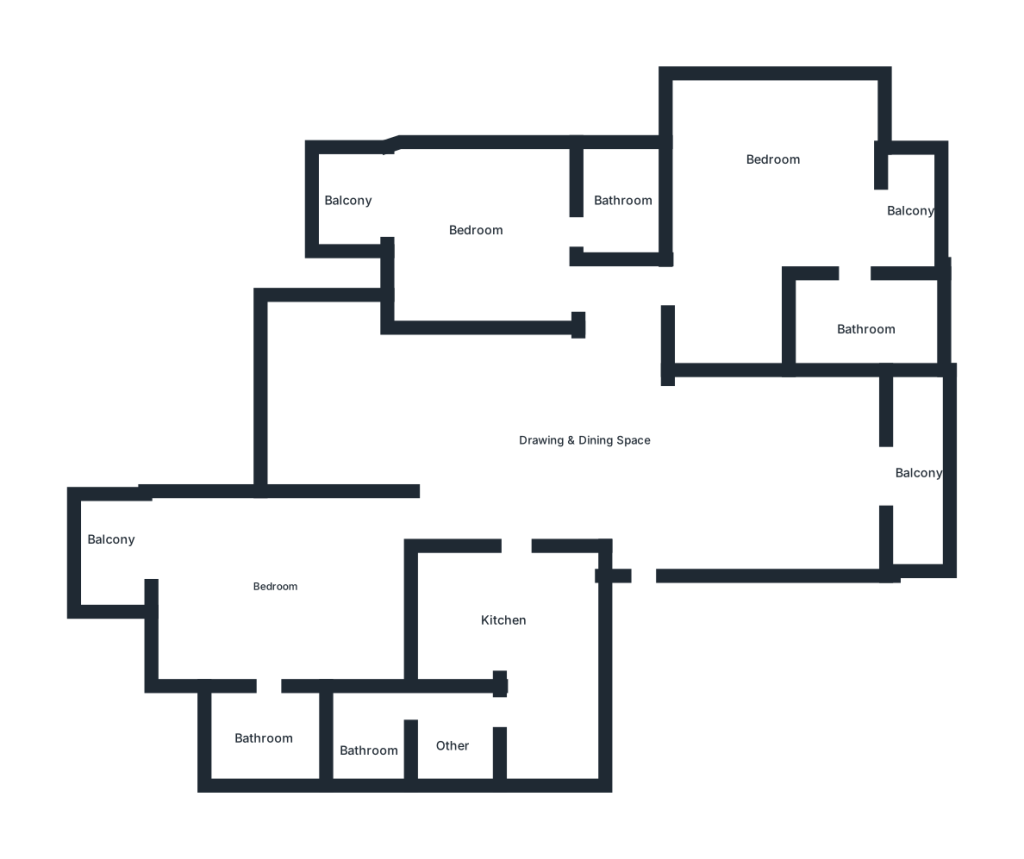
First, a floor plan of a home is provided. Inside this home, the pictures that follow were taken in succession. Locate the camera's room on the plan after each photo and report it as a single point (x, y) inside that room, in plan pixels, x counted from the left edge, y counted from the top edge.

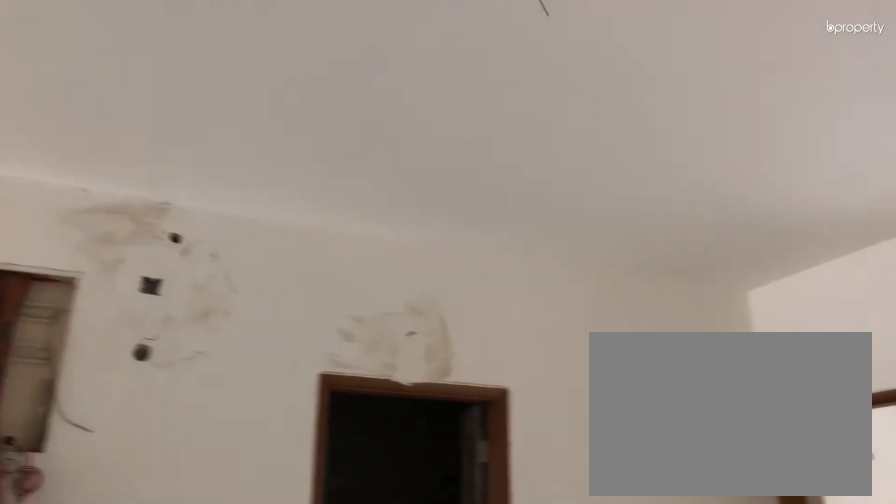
(498, 450)
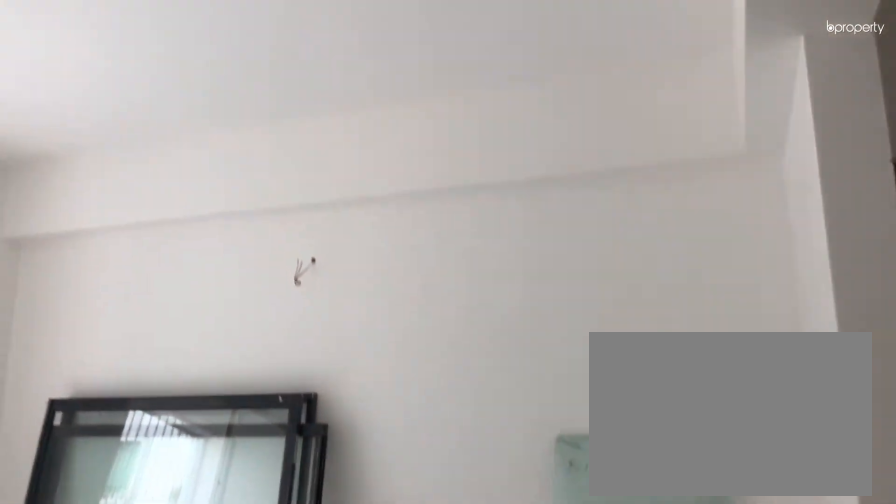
(766, 456)
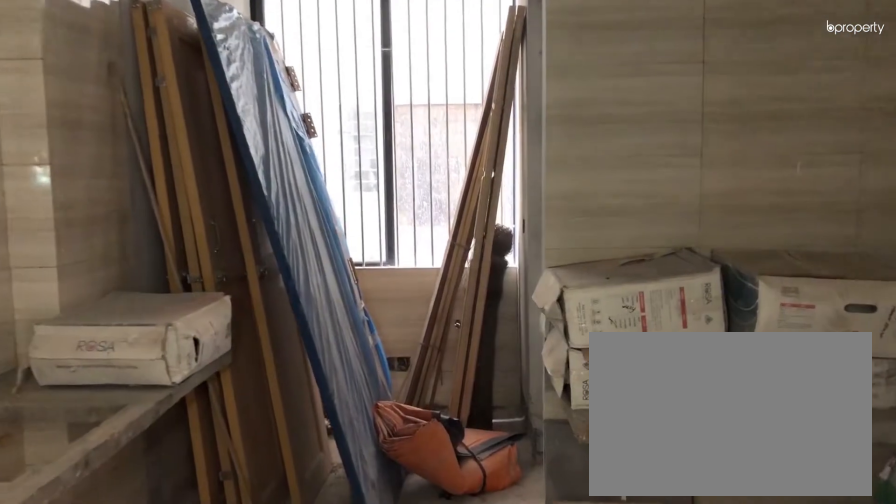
(509, 567)
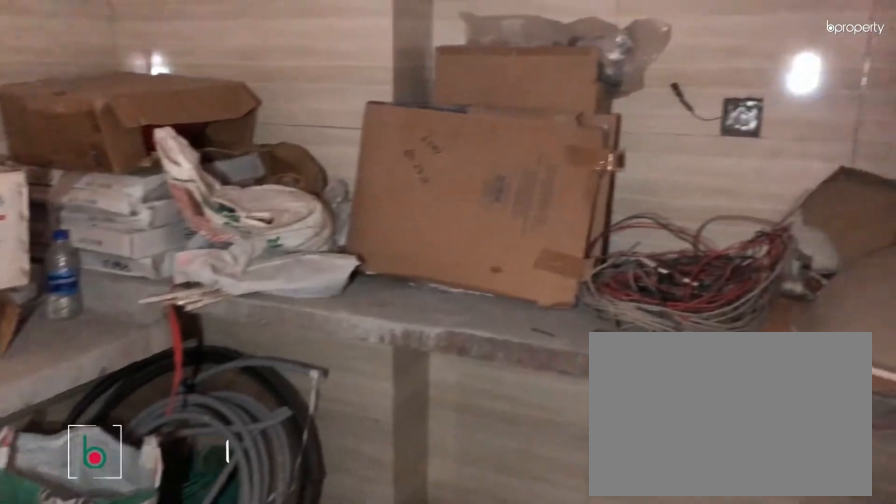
(498, 607)
